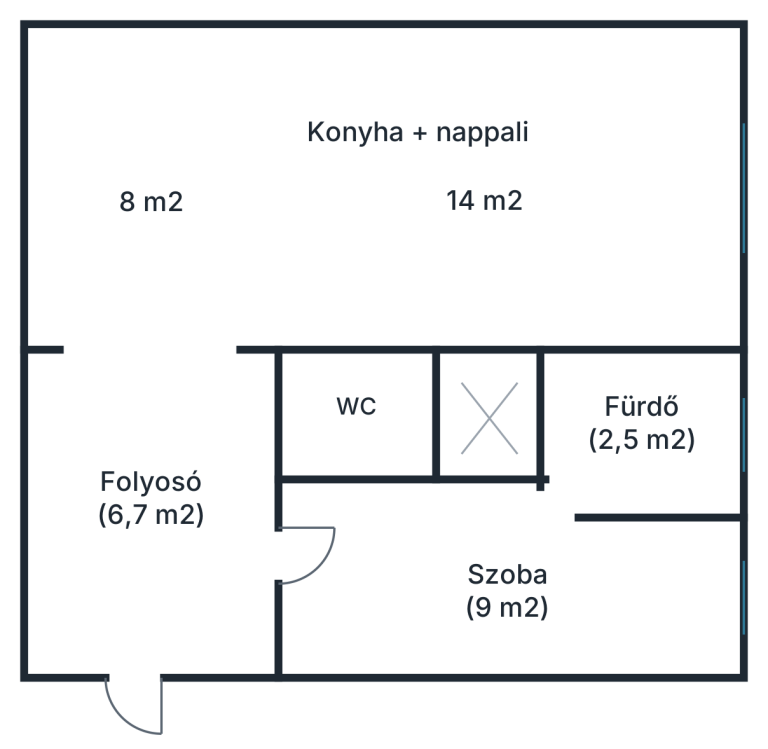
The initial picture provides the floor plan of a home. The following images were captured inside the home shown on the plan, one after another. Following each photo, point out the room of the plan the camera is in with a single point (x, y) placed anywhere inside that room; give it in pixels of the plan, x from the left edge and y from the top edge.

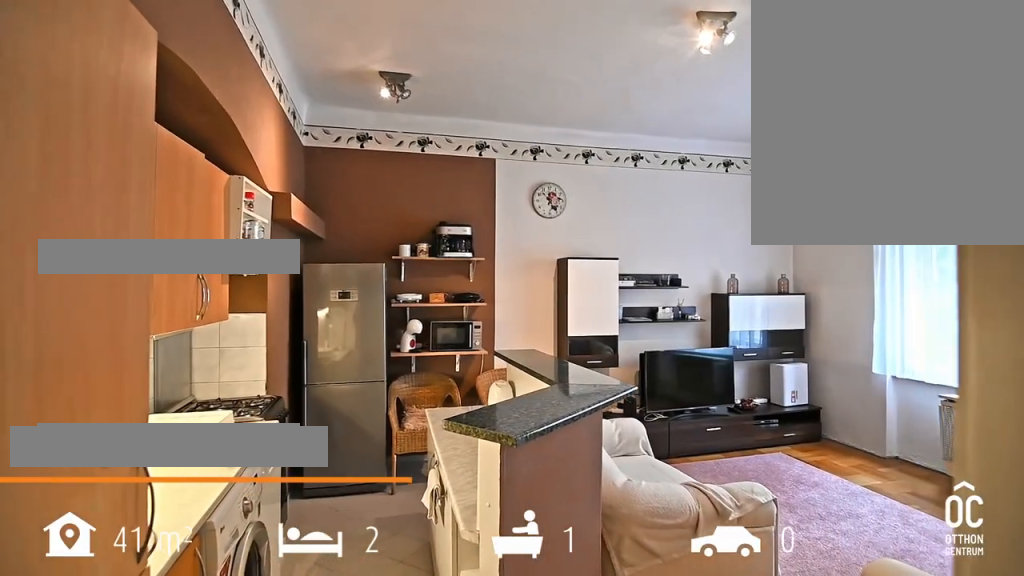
(149, 337)
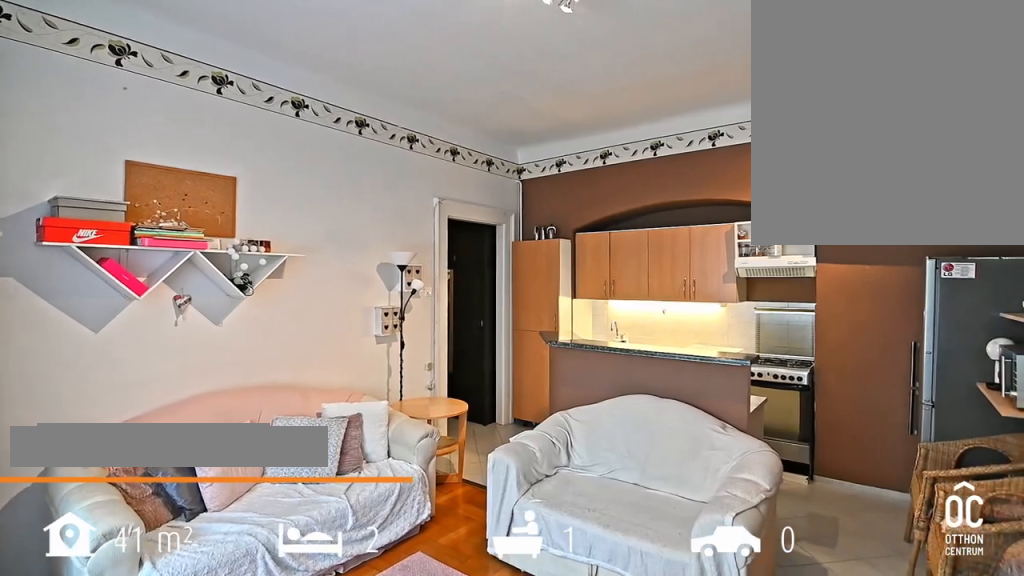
(489, 188)
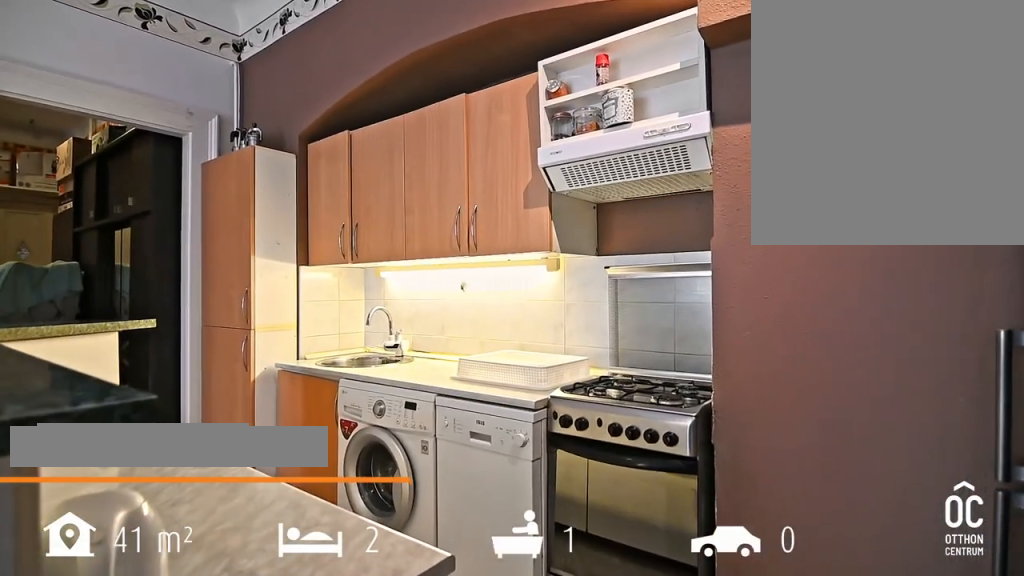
(149, 200)
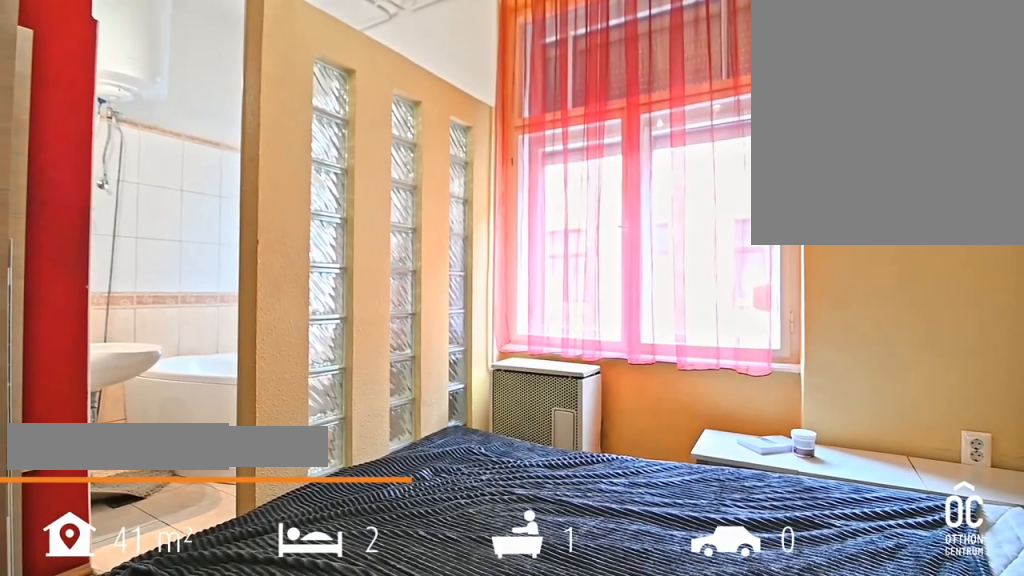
(505, 586)
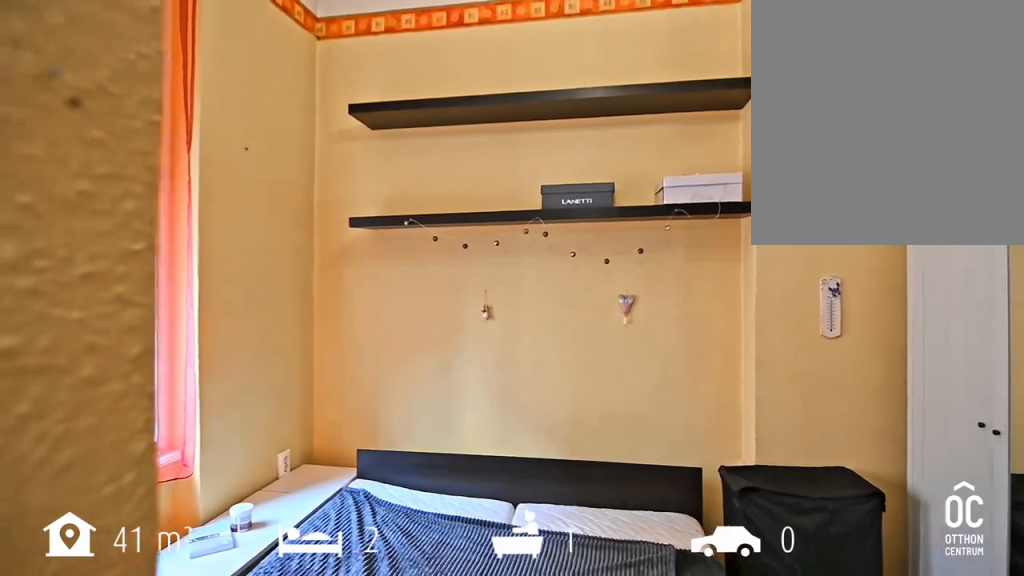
(505, 587)
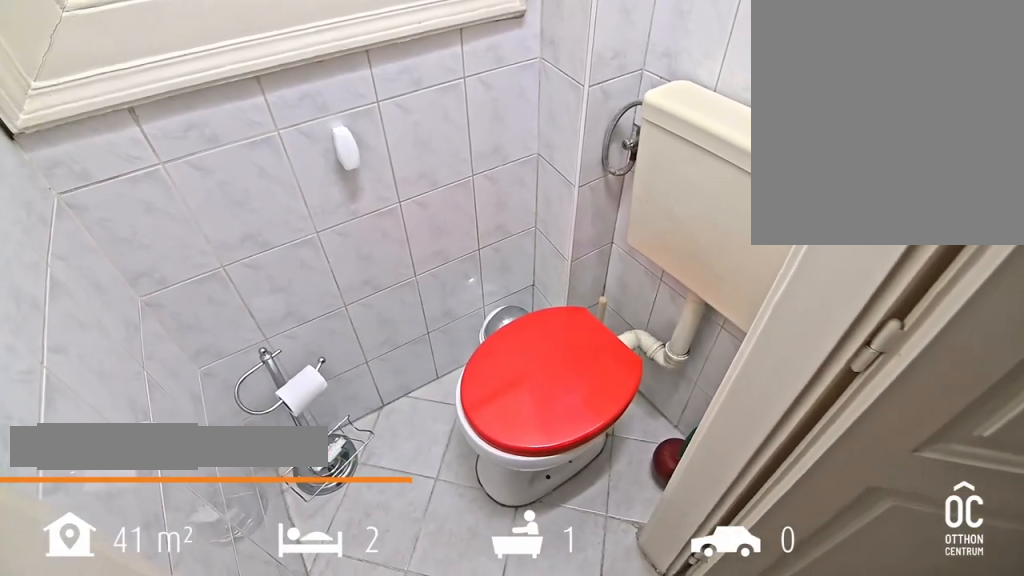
(364, 417)
